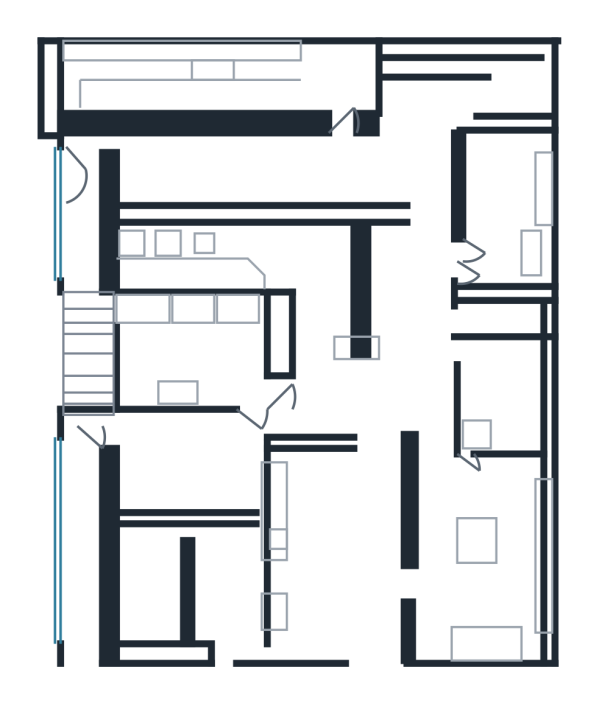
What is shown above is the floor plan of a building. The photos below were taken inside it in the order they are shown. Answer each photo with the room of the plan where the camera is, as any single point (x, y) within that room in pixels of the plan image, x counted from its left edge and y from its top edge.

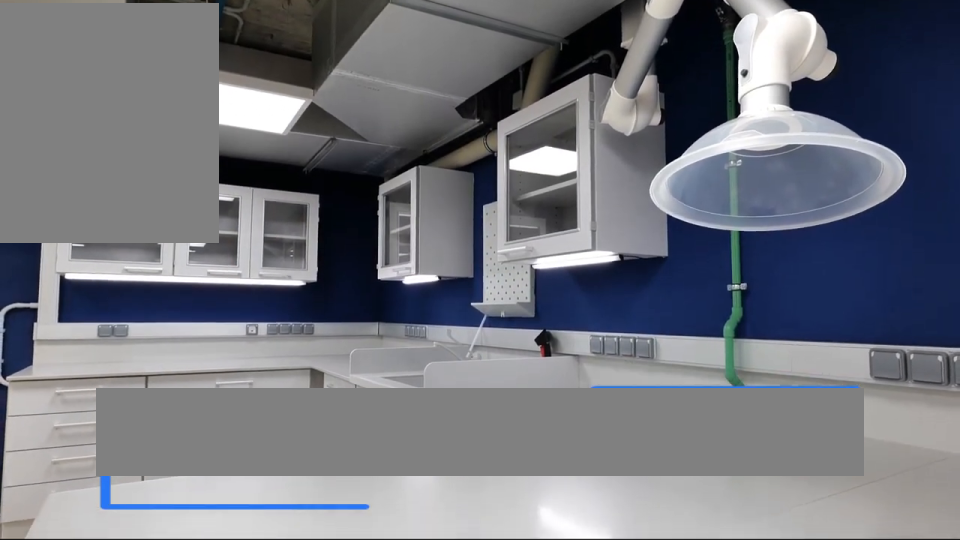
(479, 560)
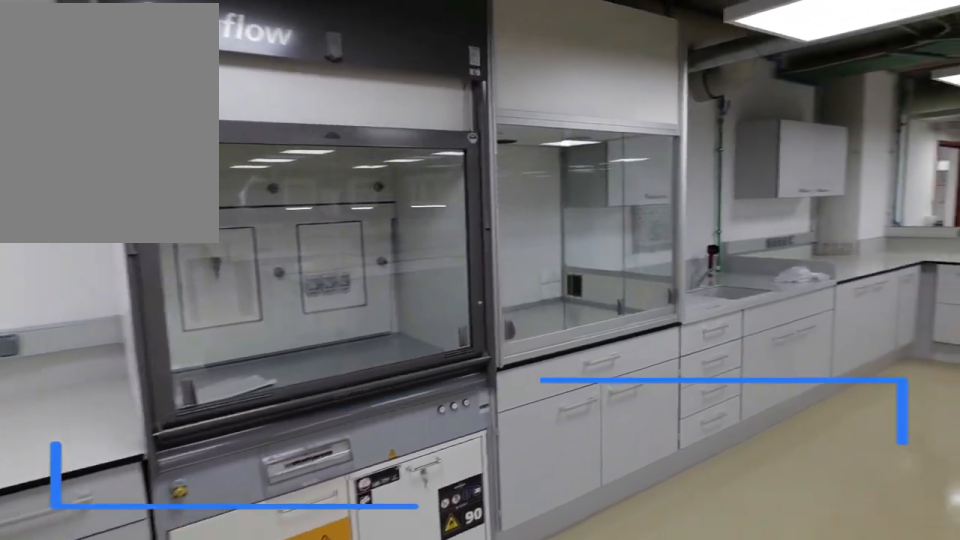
(333, 551)
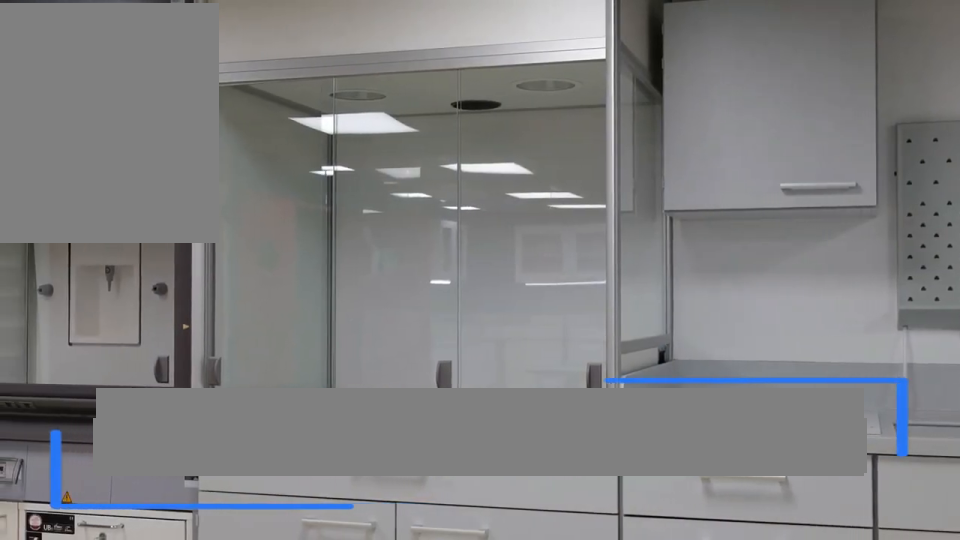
(333, 551)
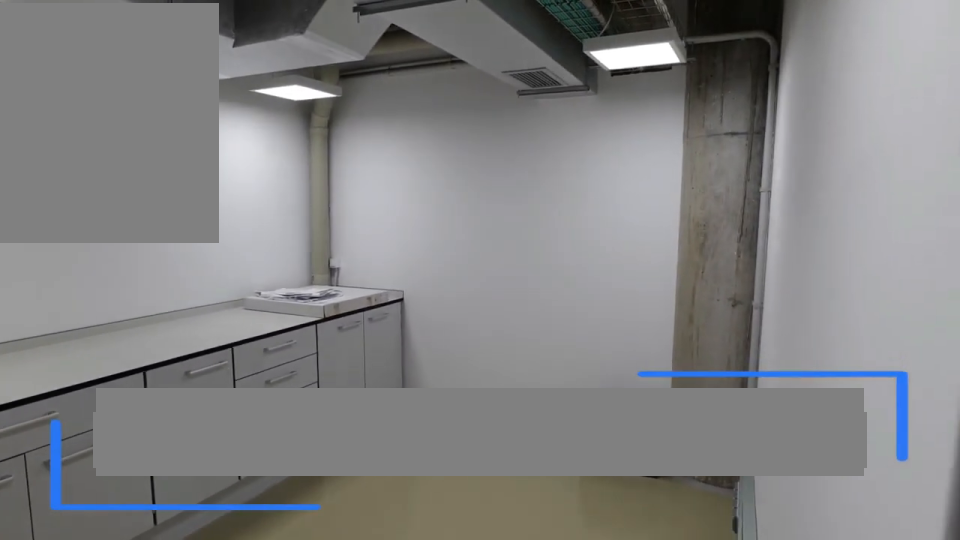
(506, 396)
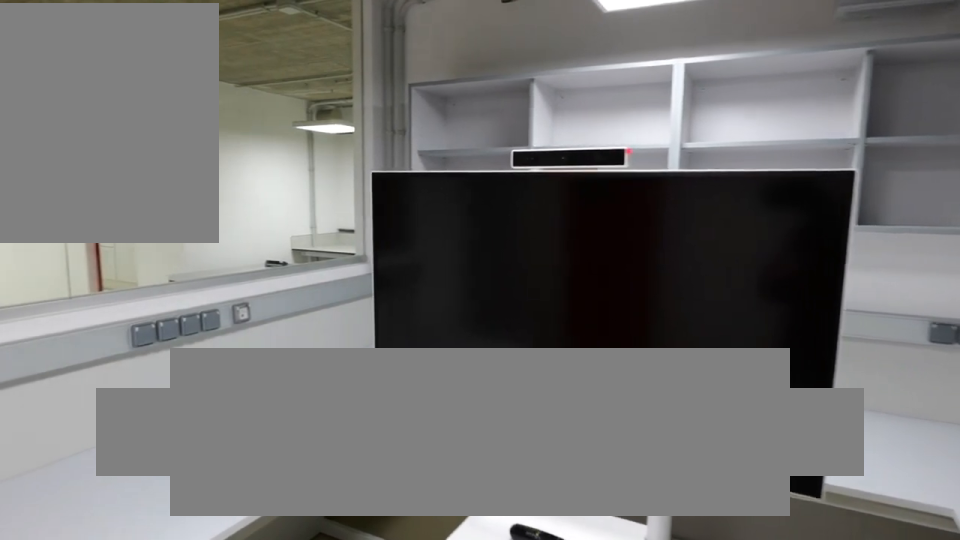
(510, 209)
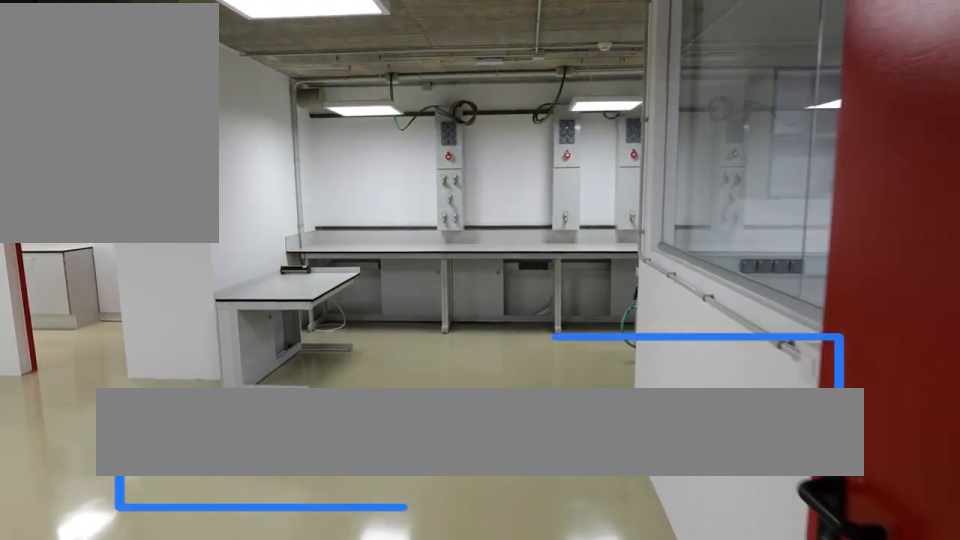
(289, 200)
